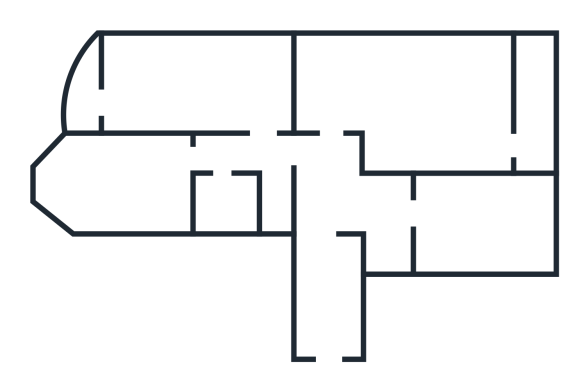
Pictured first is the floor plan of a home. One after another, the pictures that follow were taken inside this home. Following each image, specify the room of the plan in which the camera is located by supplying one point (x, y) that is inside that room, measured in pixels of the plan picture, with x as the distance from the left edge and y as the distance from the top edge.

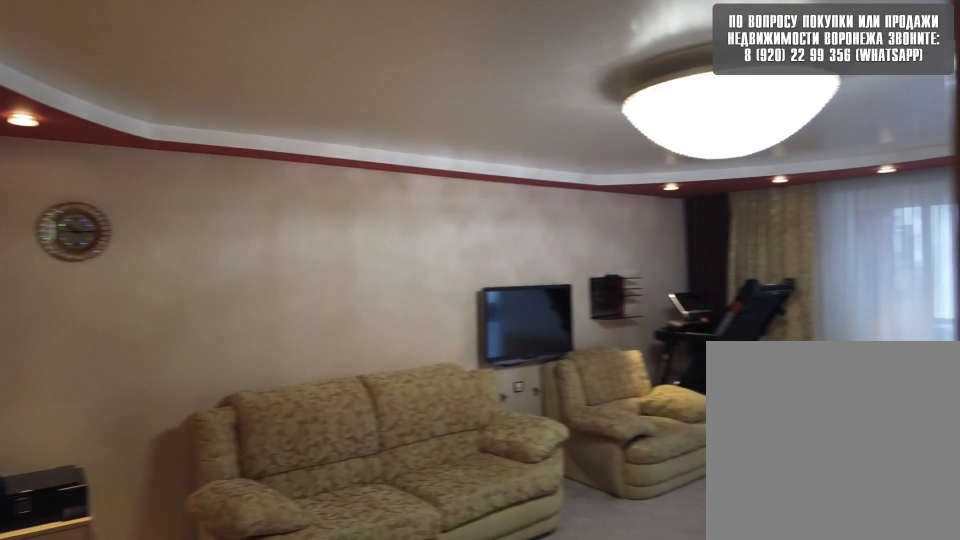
(375, 93)
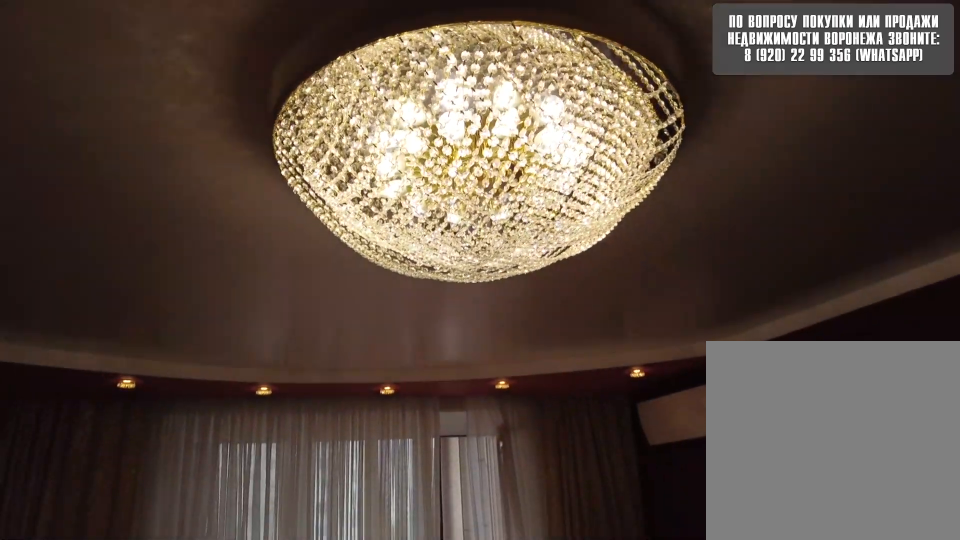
(375, 93)
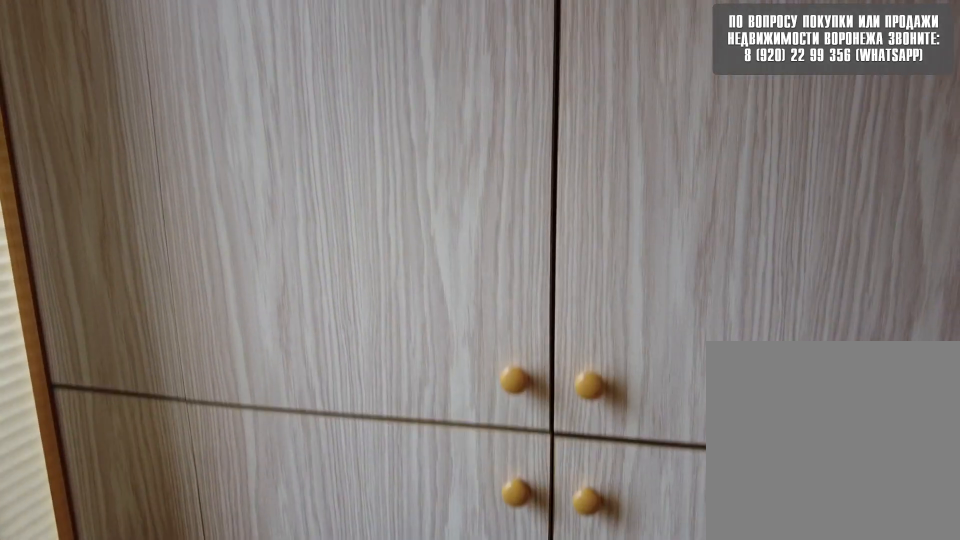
(546, 140)
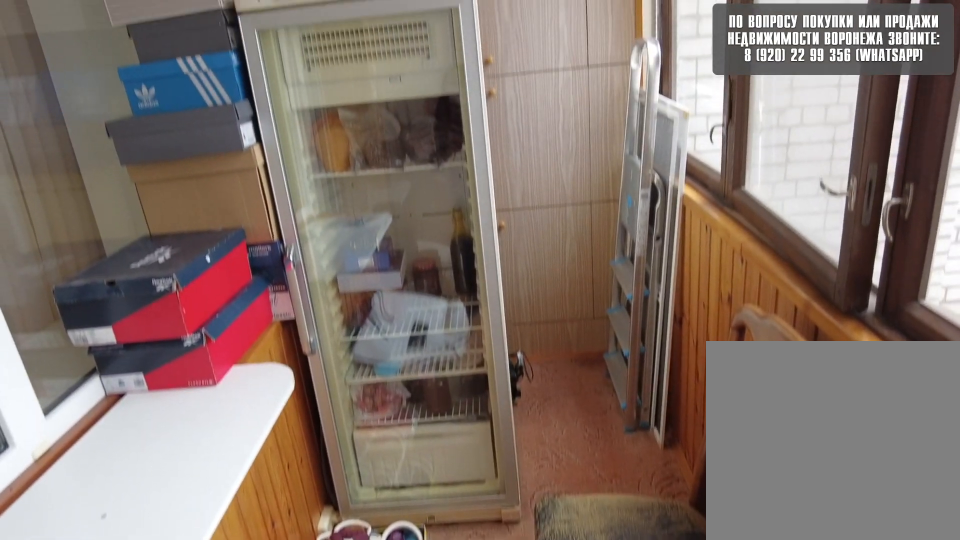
(546, 140)
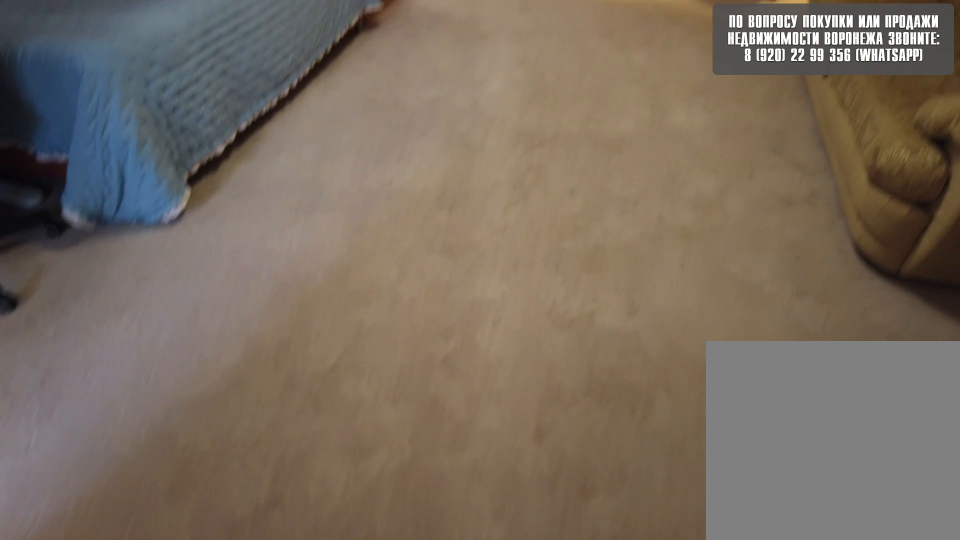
(454, 136)
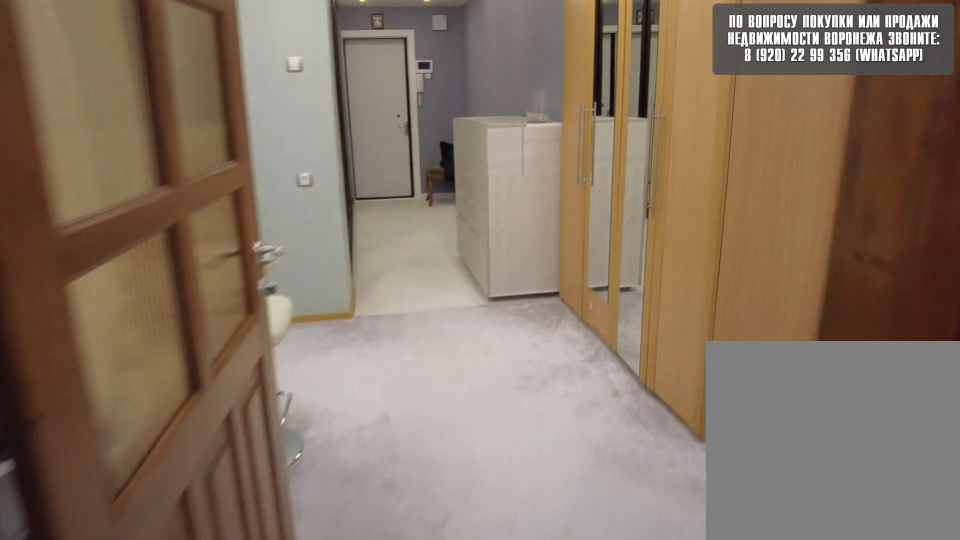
(329, 119)
